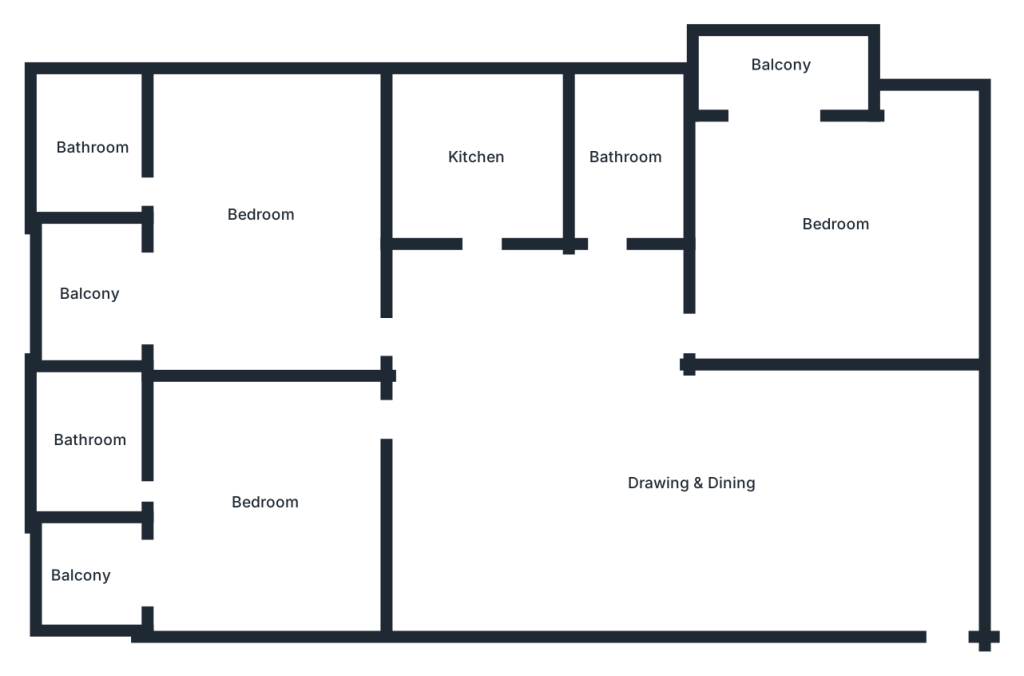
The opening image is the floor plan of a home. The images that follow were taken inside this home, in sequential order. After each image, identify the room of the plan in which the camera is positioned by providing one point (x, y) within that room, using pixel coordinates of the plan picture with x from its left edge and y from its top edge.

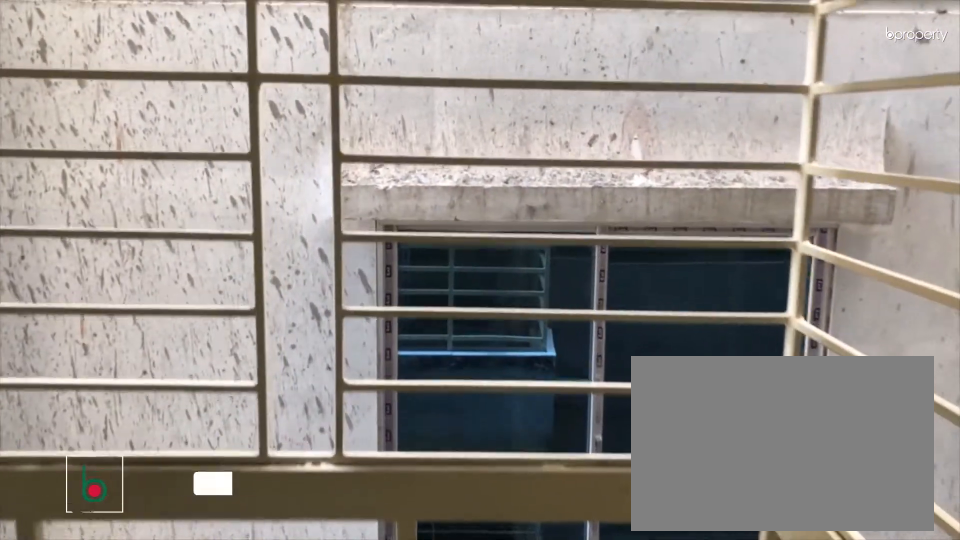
(781, 68)
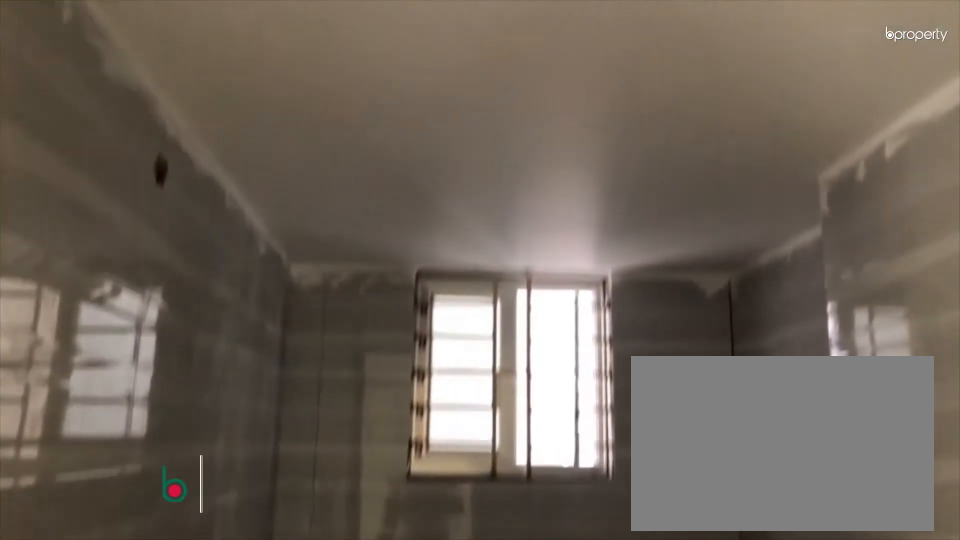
(627, 159)
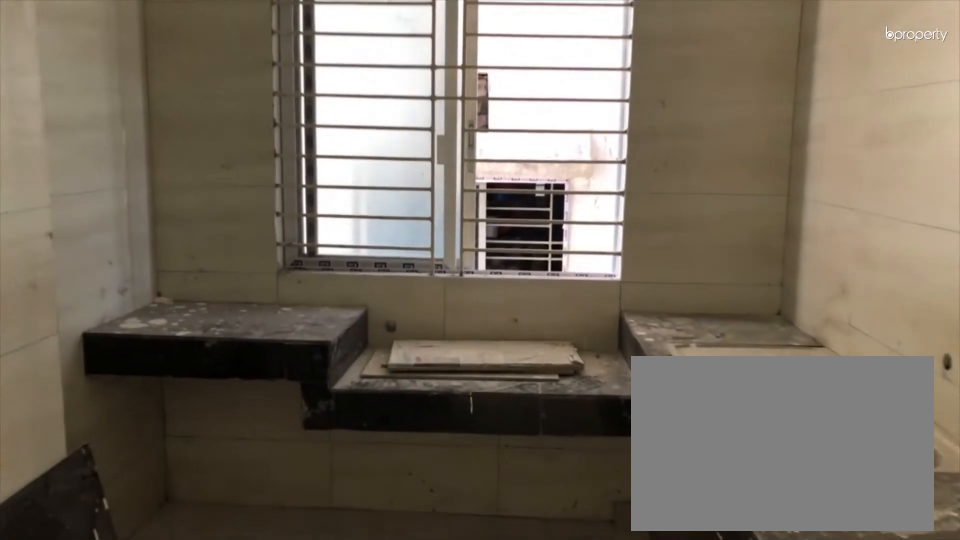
(479, 159)
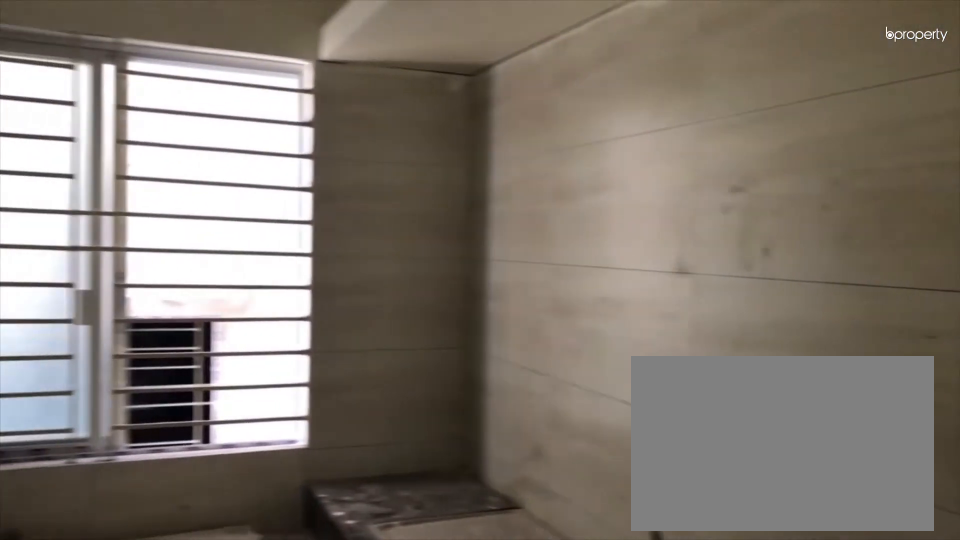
(479, 159)
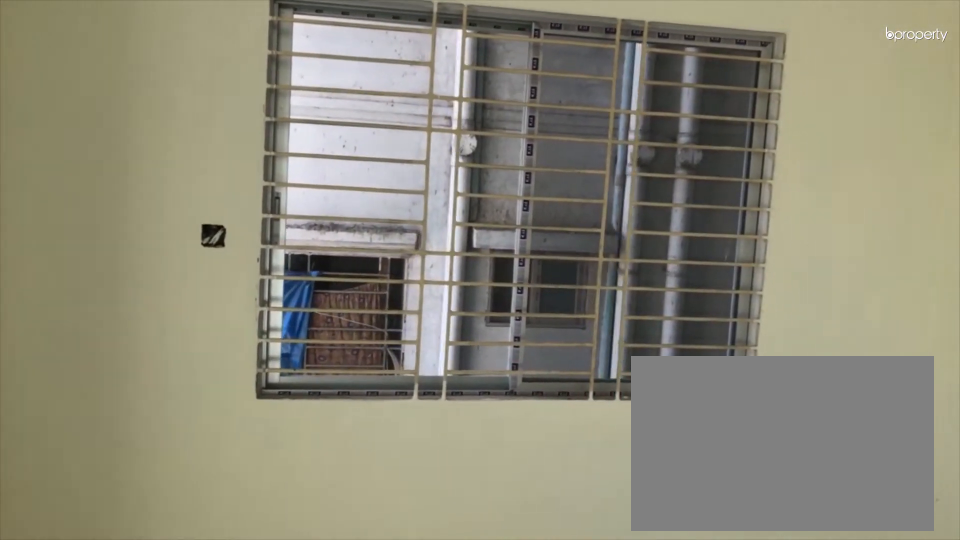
(263, 216)
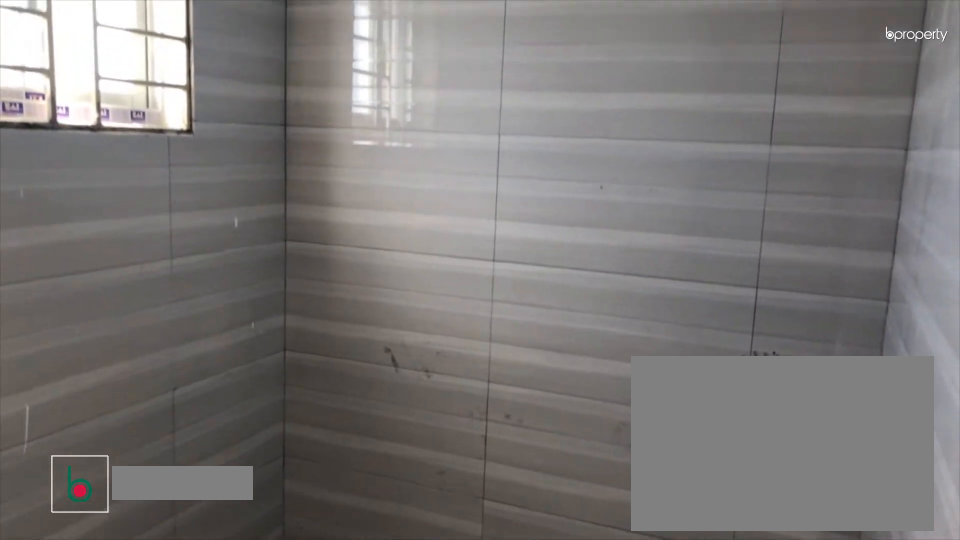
(96, 145)
